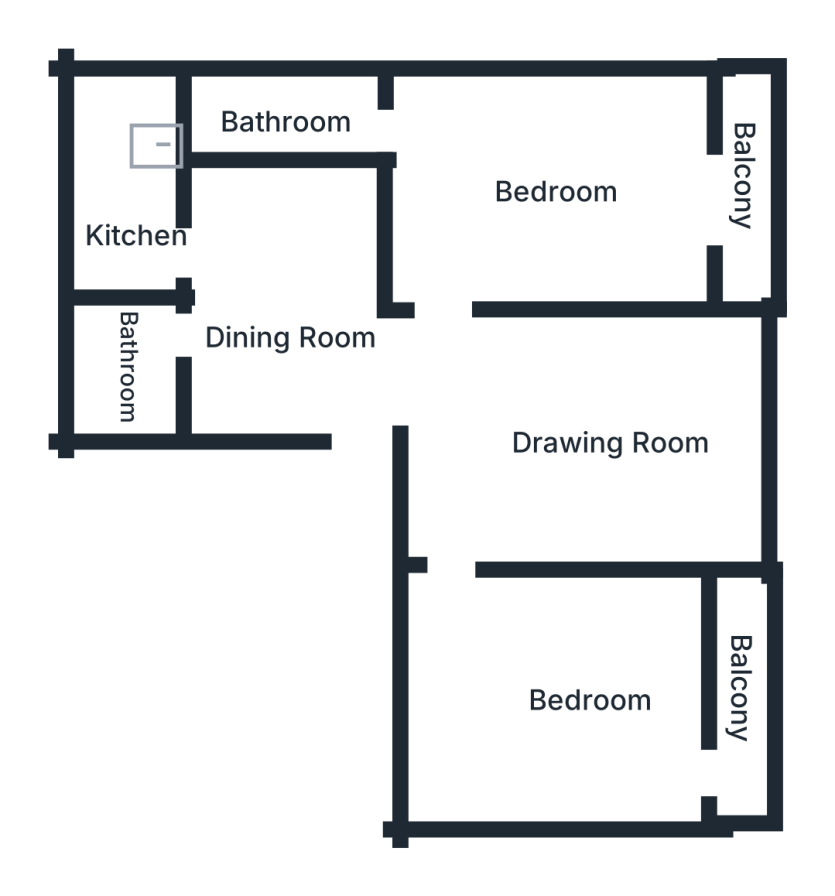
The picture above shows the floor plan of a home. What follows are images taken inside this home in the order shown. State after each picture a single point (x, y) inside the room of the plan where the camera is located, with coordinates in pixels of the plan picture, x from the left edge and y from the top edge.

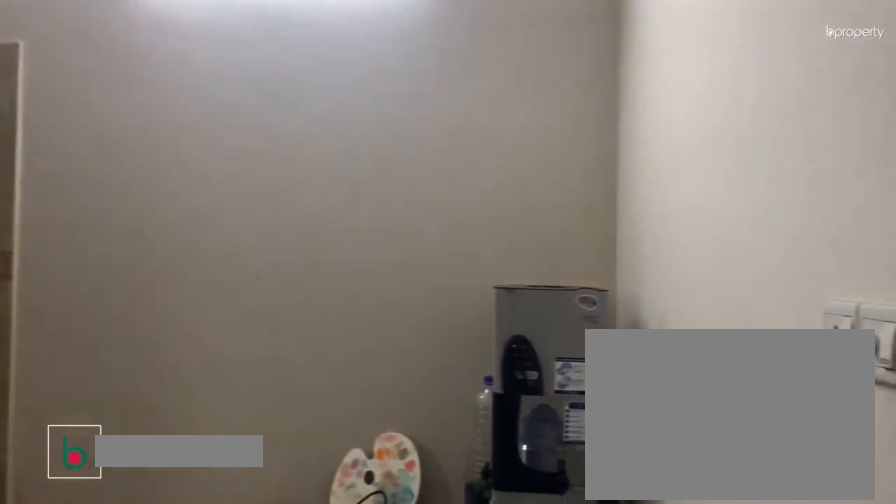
(293, 346)
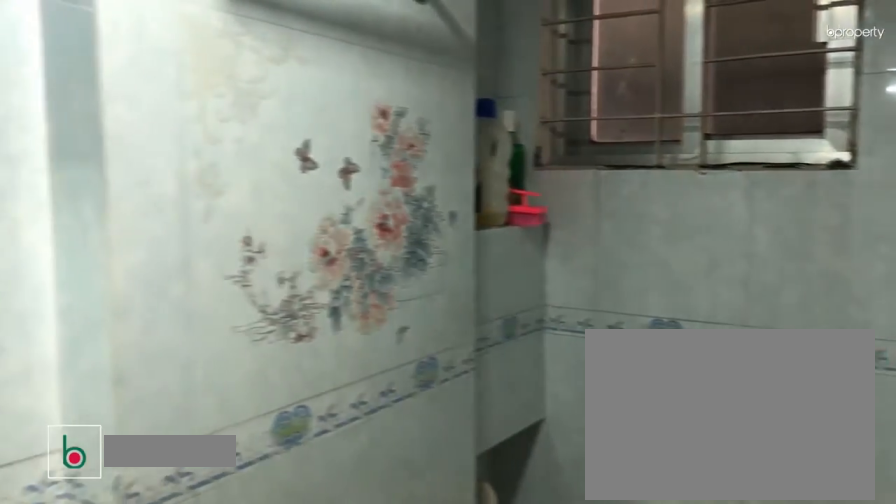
(129, 363)
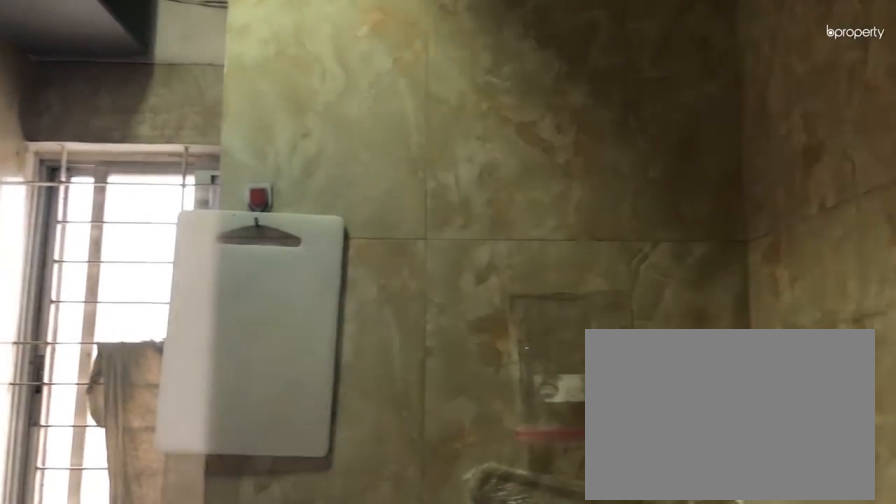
(135, 239)
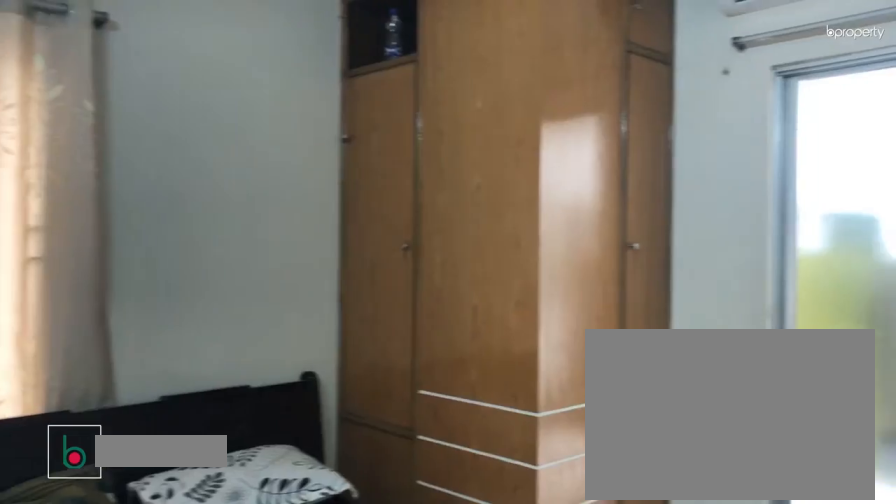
(563, 198)
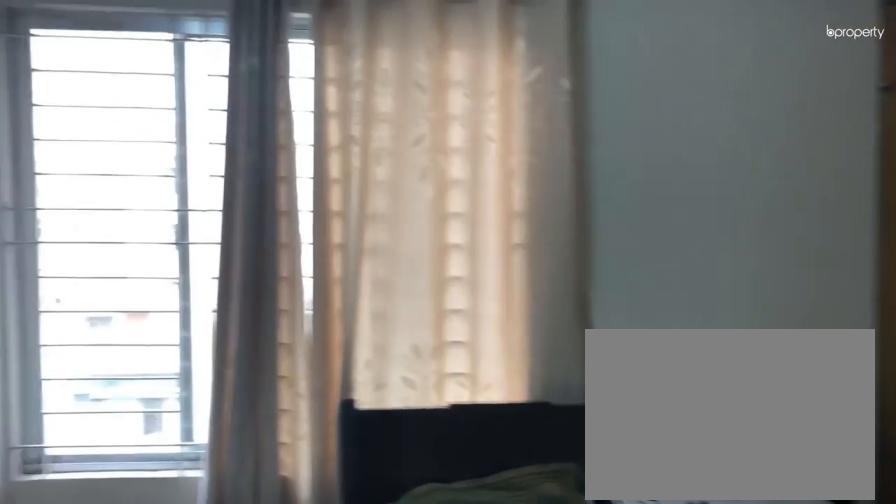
(563, 198)
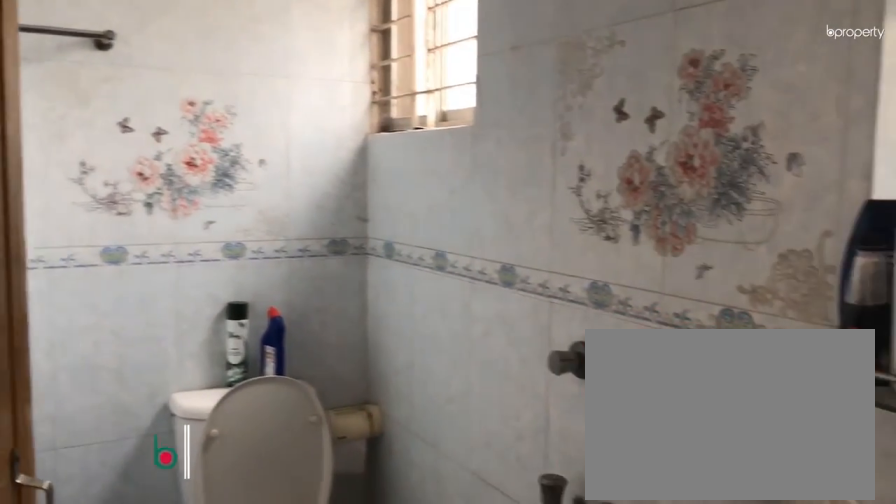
(276, 121)
